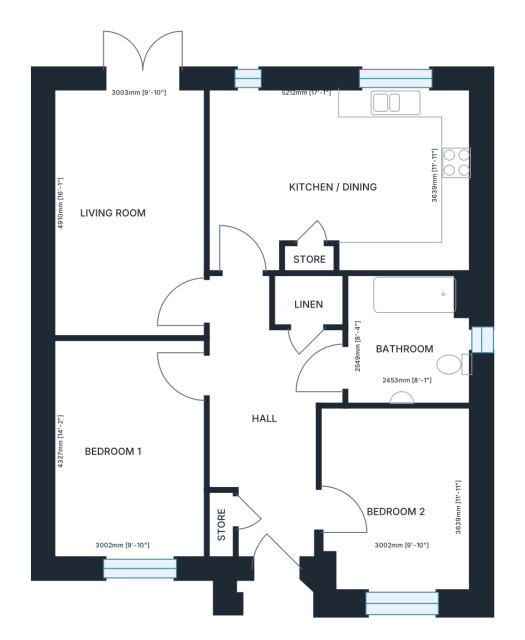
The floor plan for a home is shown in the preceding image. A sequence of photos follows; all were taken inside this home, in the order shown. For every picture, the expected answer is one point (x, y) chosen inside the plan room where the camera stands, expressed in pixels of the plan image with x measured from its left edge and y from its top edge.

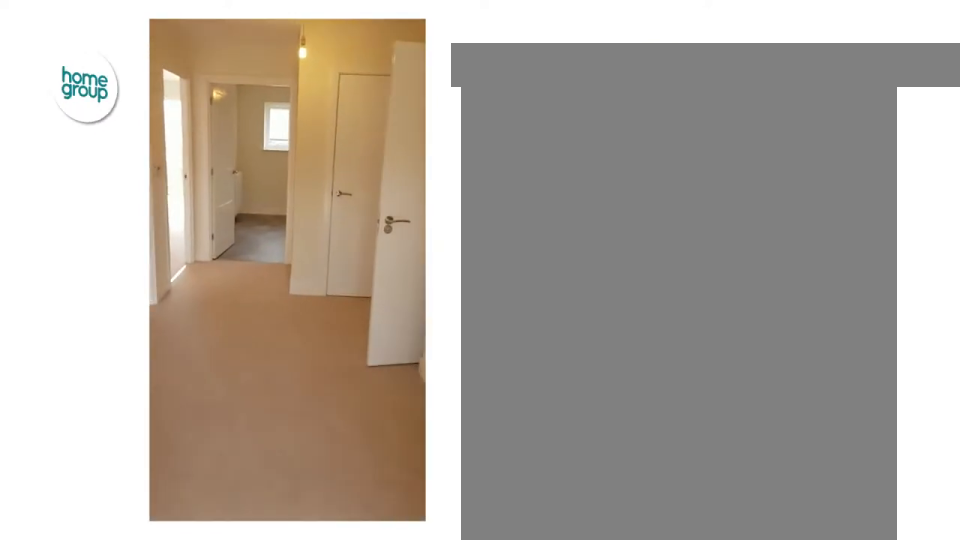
(305, 403)
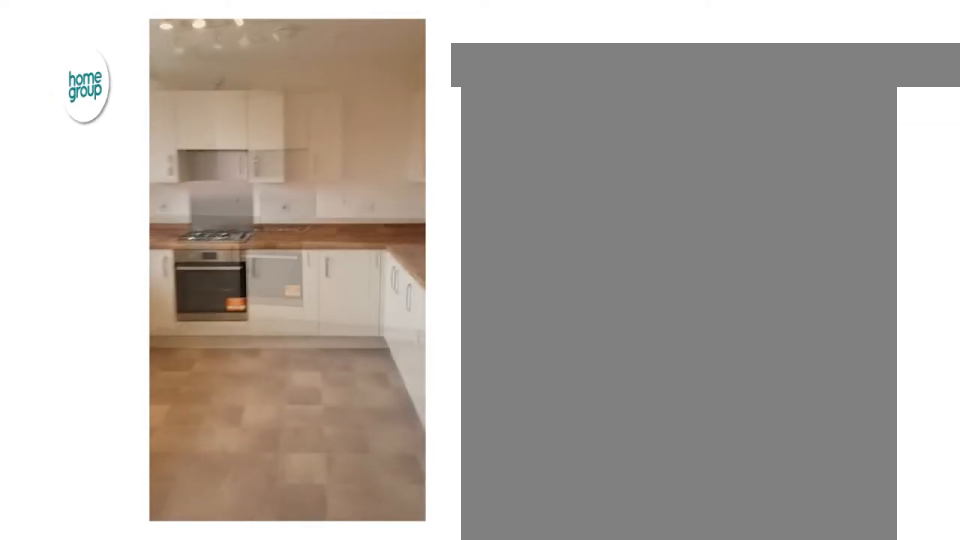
(340, 179)
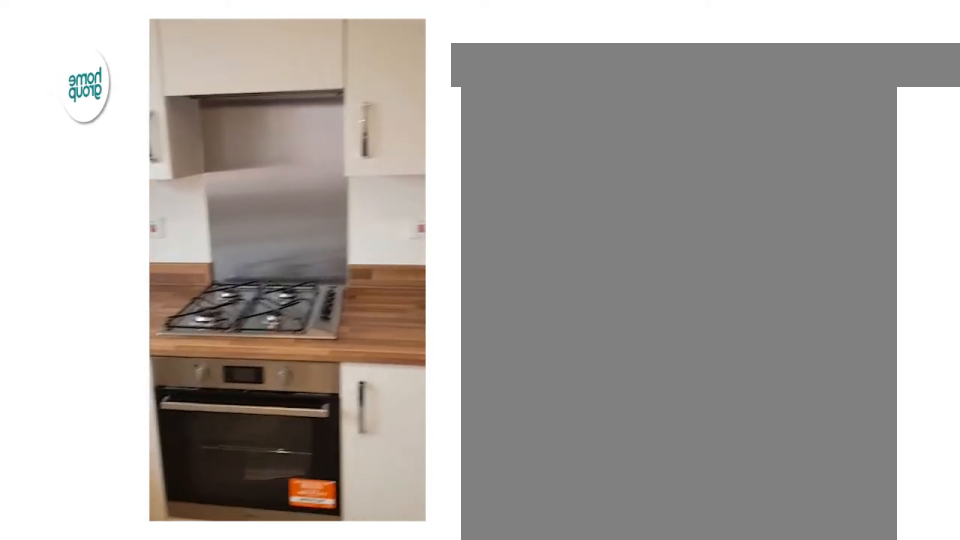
(340, 179)
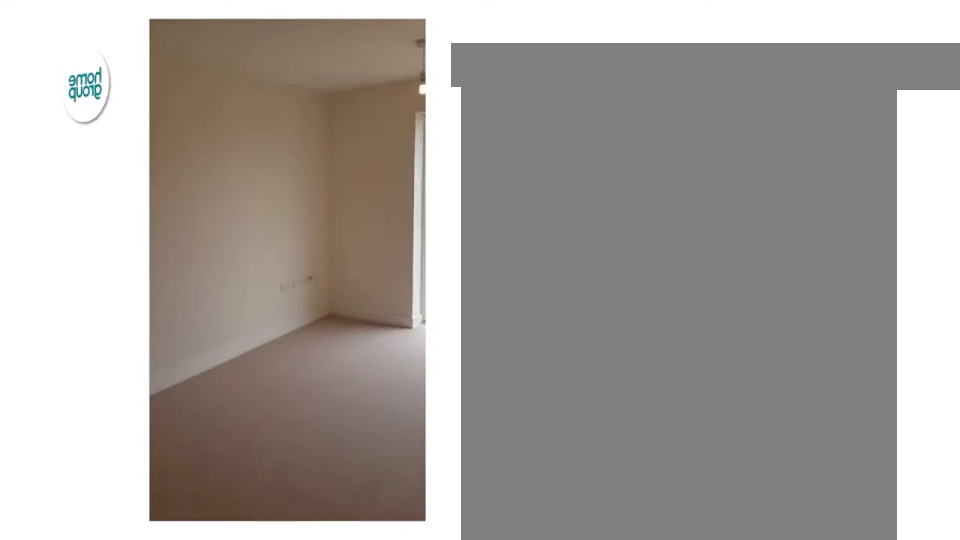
(129, 212)
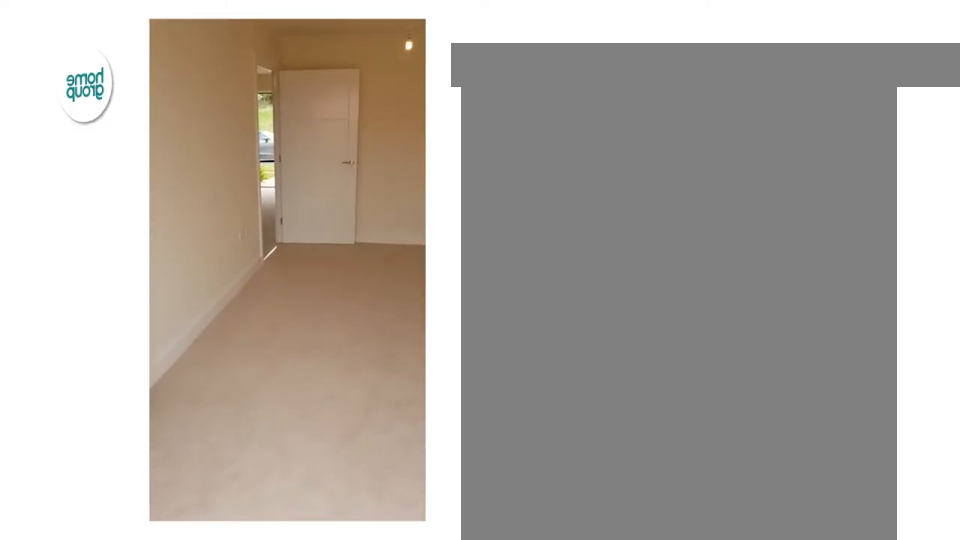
(129, 212)
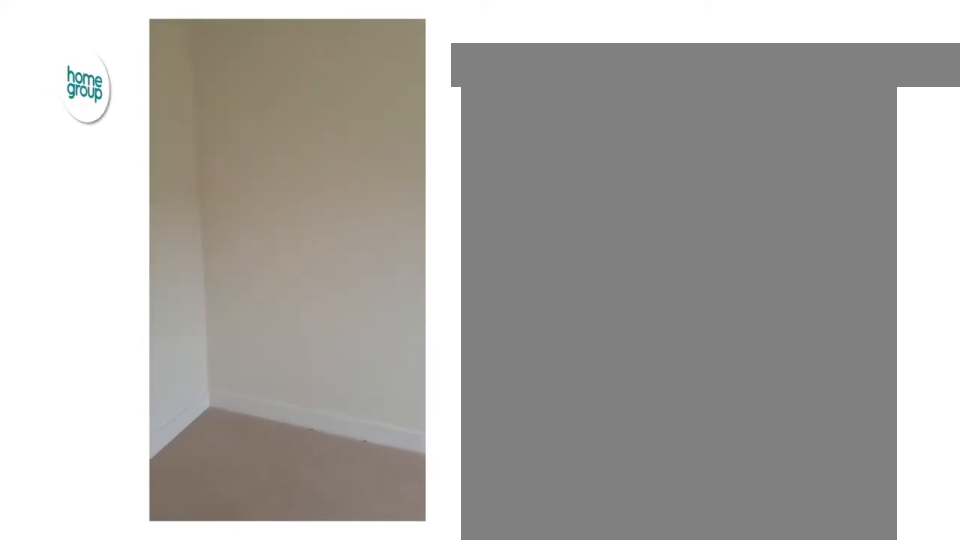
(398, 499)
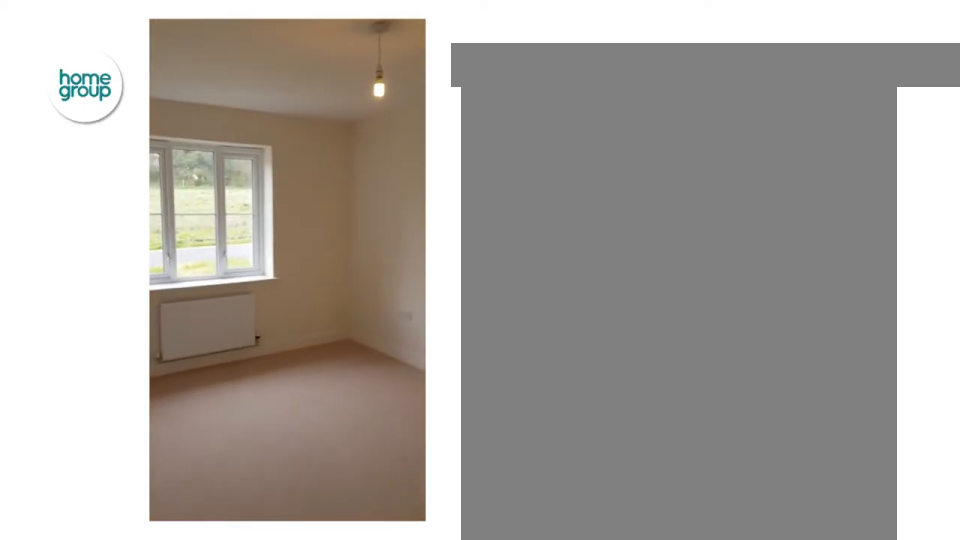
(129, 448)
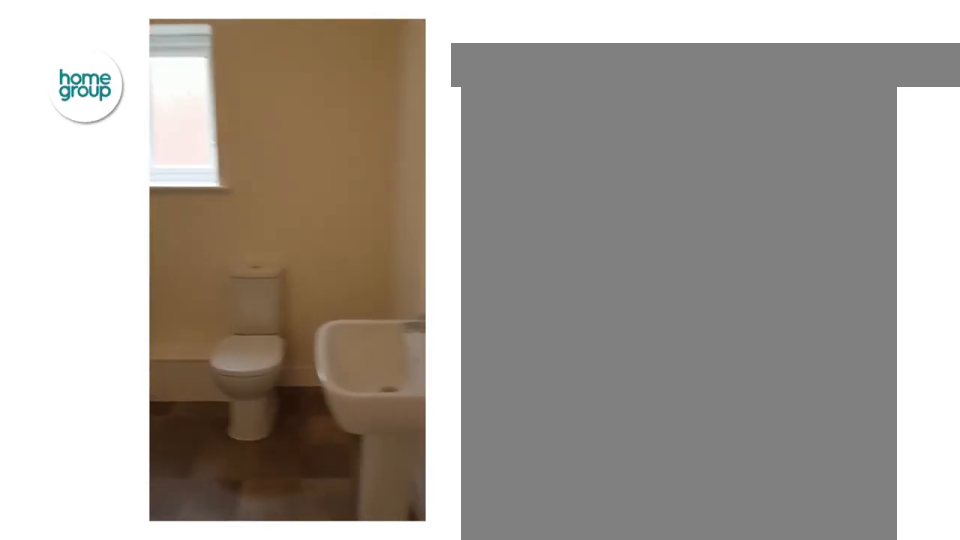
(408, 340)
